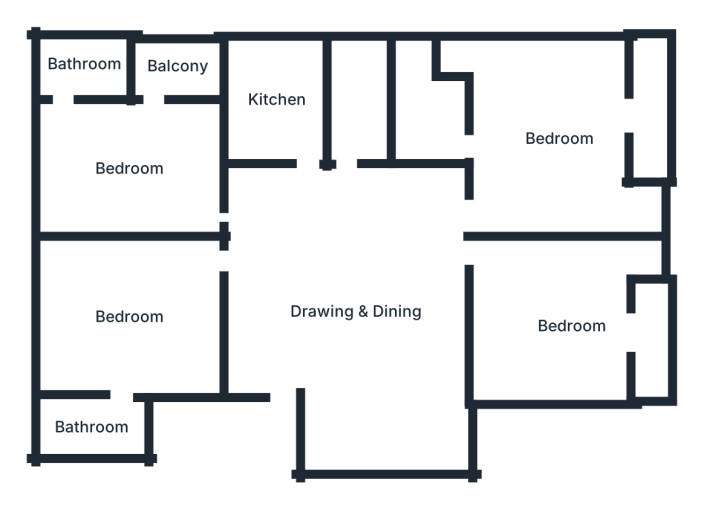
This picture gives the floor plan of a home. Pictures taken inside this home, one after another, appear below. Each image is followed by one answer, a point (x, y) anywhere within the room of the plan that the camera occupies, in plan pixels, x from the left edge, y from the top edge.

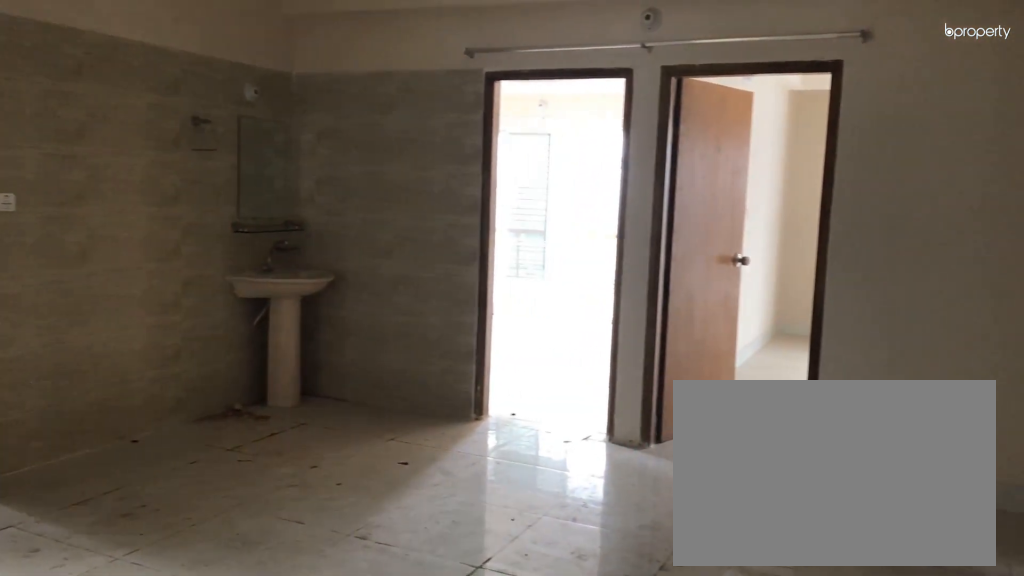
(364, 308)
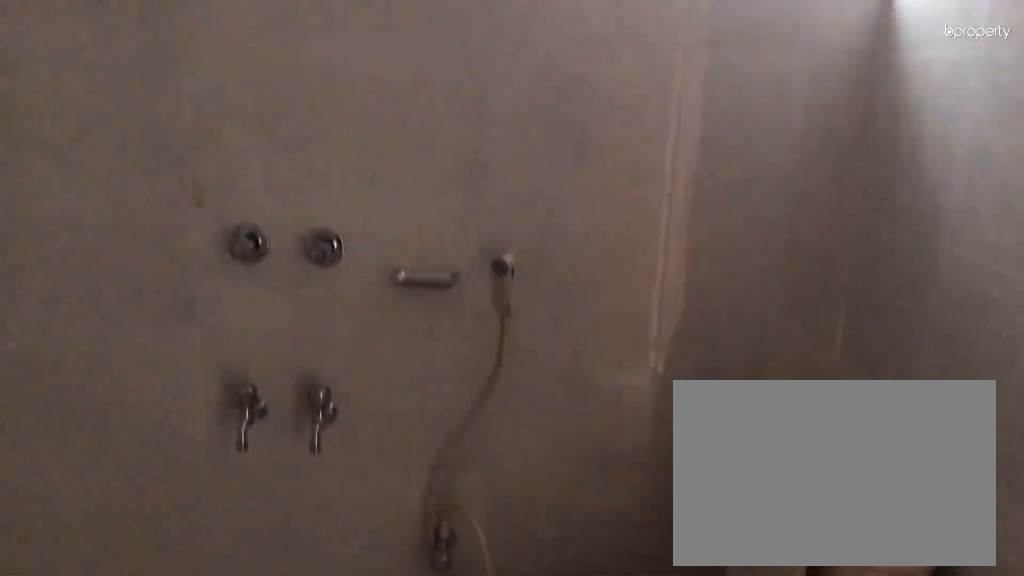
(94, 429)
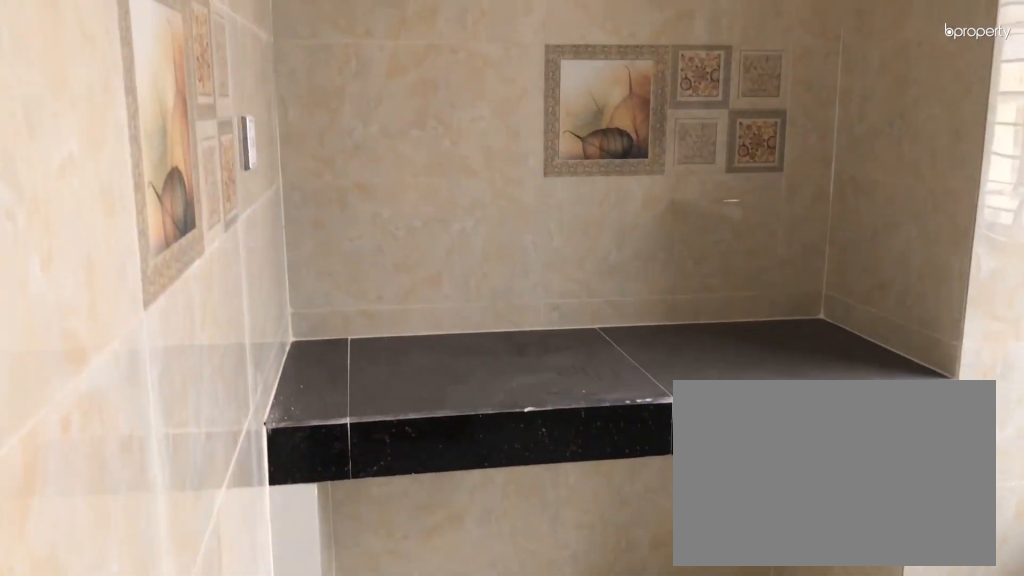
(279, 102)
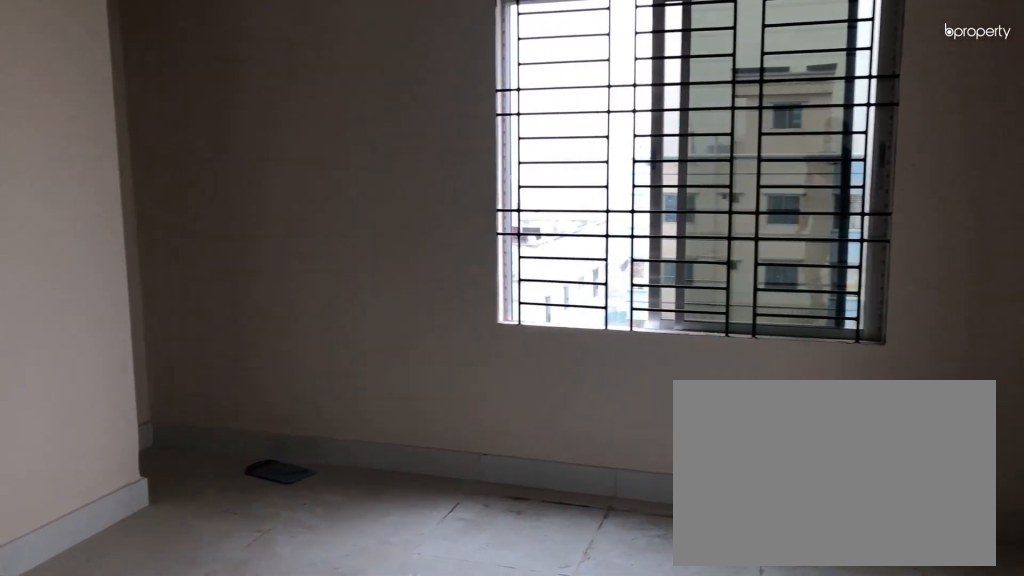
(562, 139)
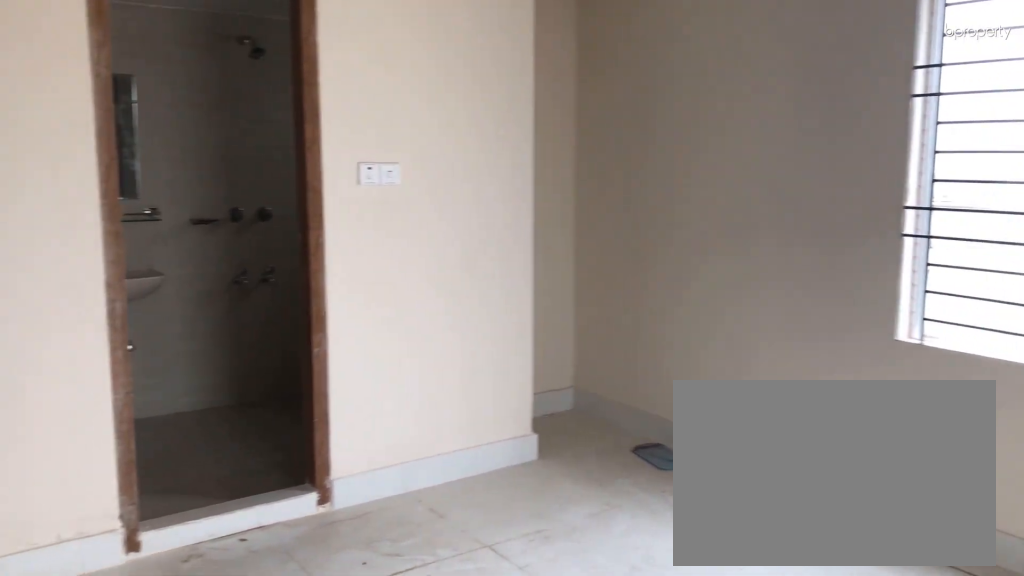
(562, 139)
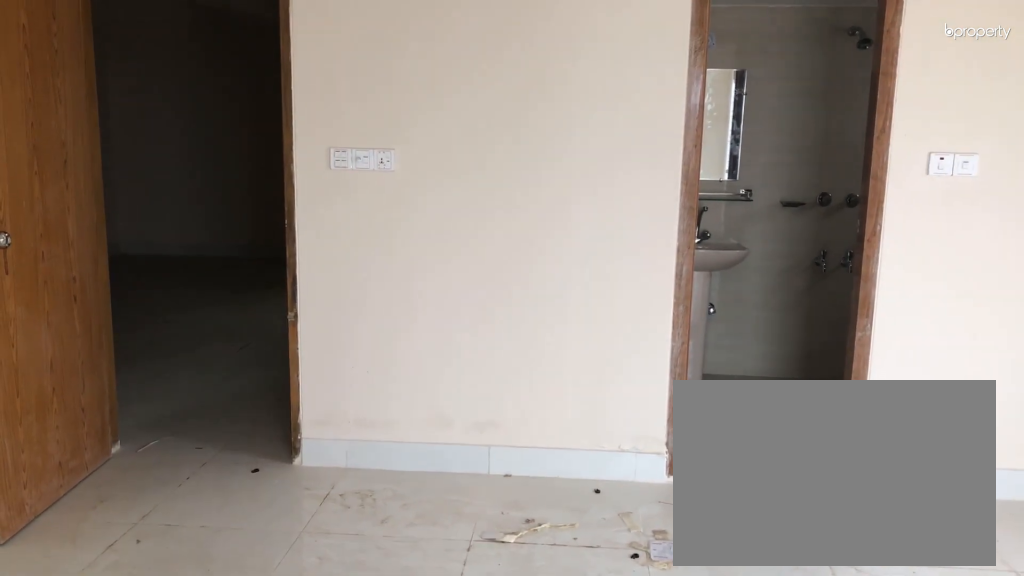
(562, 139)
